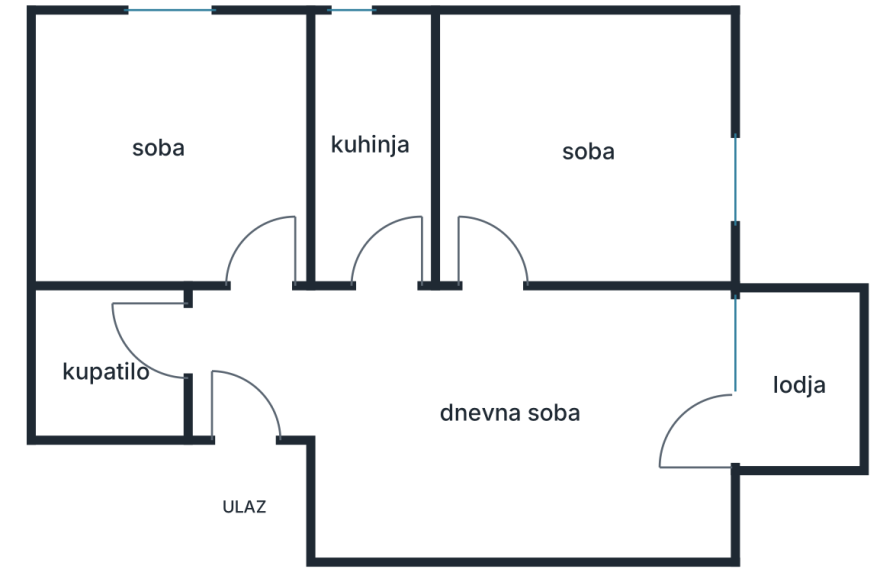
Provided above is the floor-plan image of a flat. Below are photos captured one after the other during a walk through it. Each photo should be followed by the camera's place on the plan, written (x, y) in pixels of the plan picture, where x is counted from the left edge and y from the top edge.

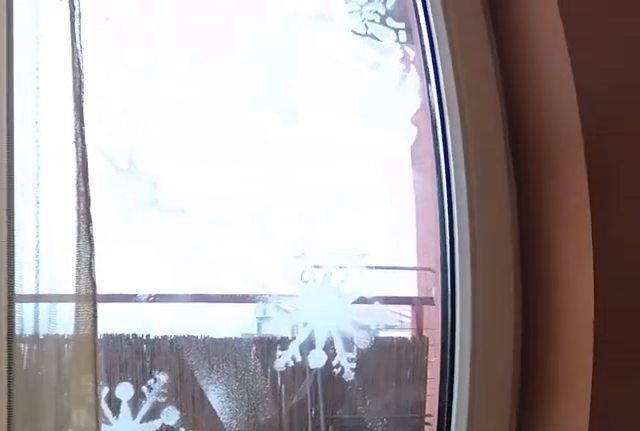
(649, 428)
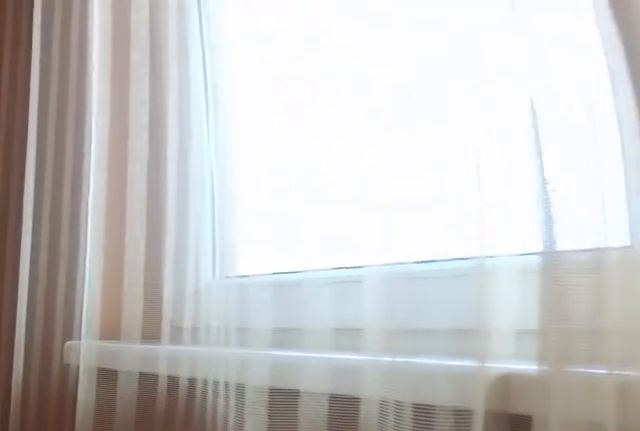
(654, 420)
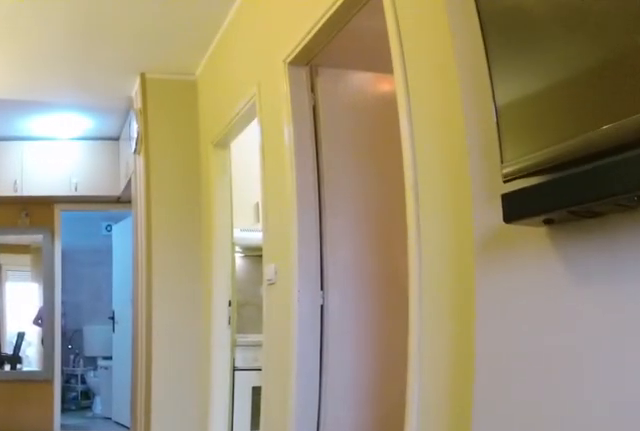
(678, 341)
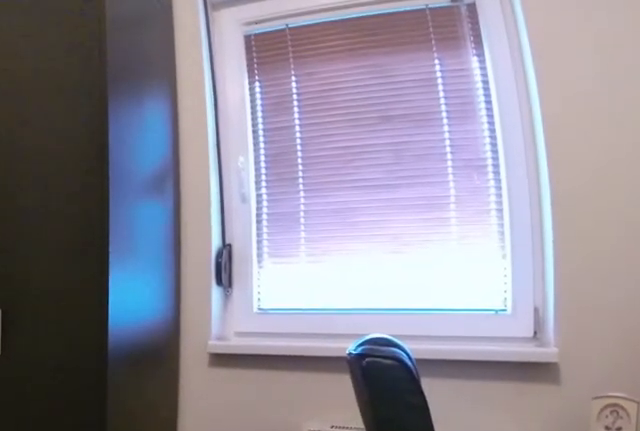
(530, 198)
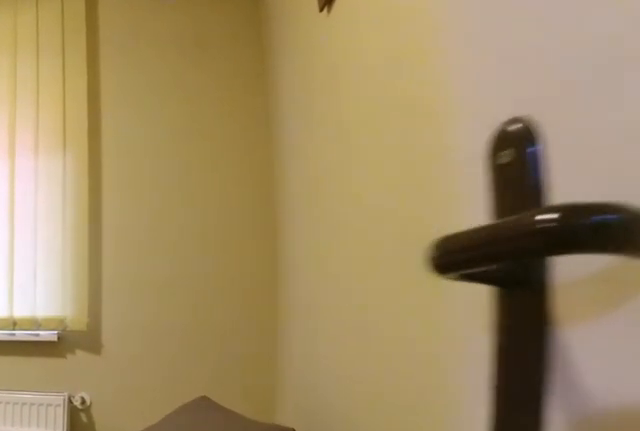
(257, 272)
